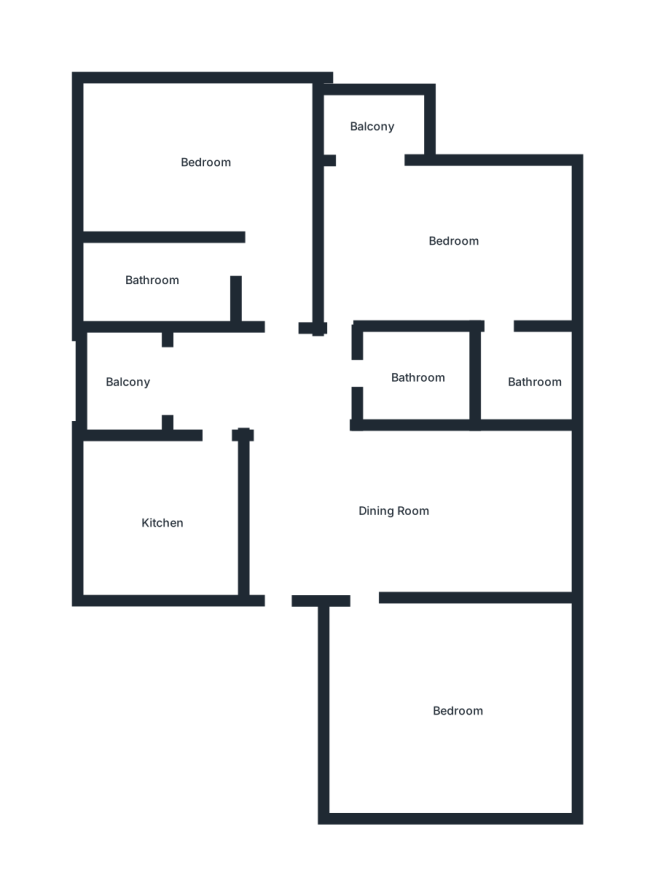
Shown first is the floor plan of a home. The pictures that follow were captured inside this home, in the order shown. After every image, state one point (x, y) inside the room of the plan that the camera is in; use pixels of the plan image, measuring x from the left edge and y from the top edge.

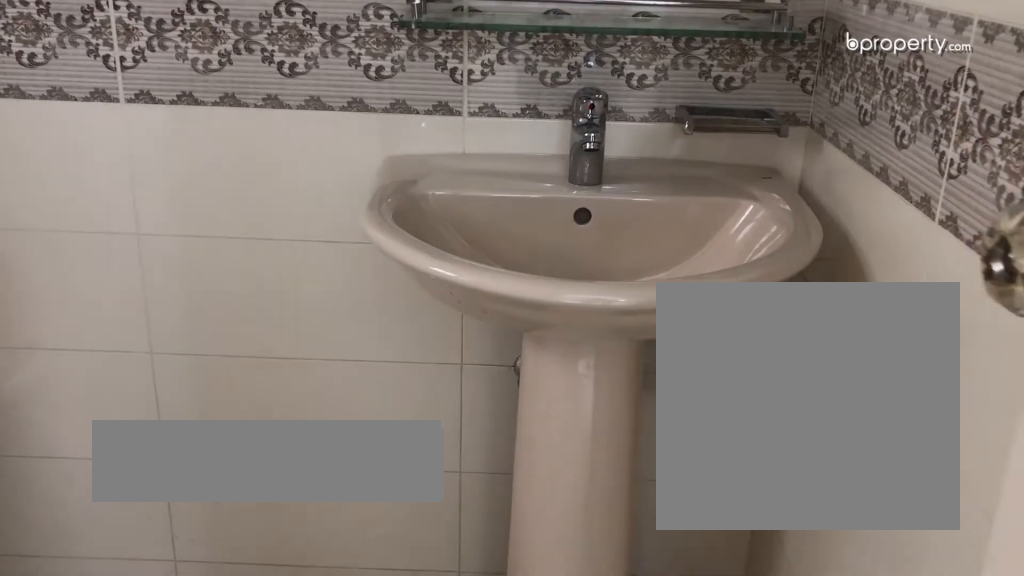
(531, 378)
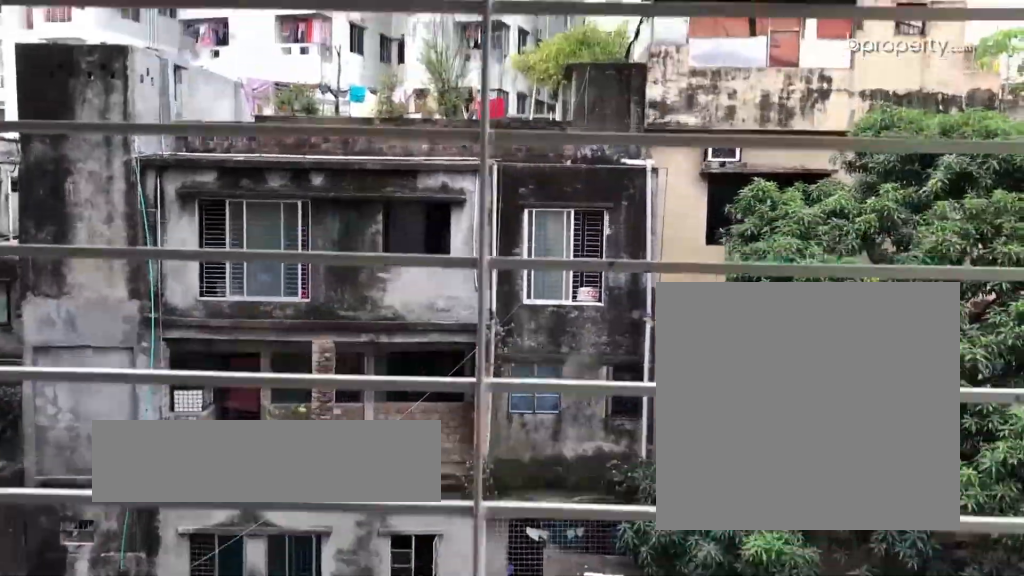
(375, 125)
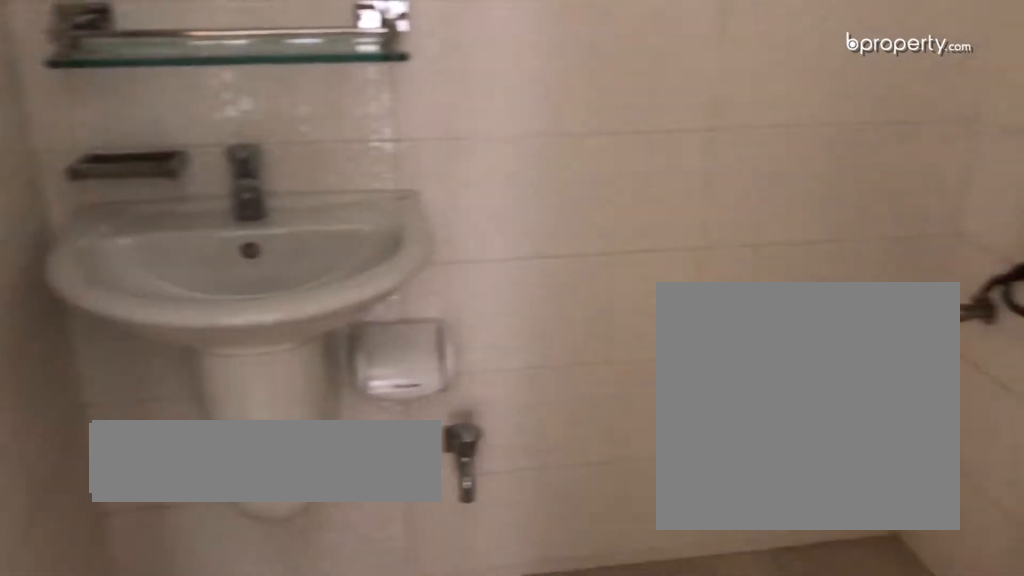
(418, 376)
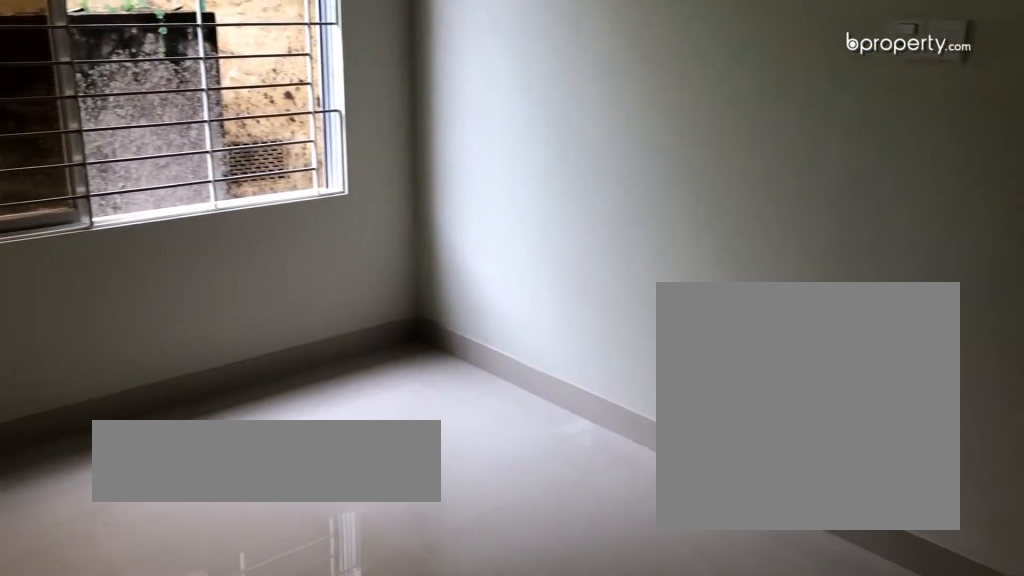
(461, 710)
